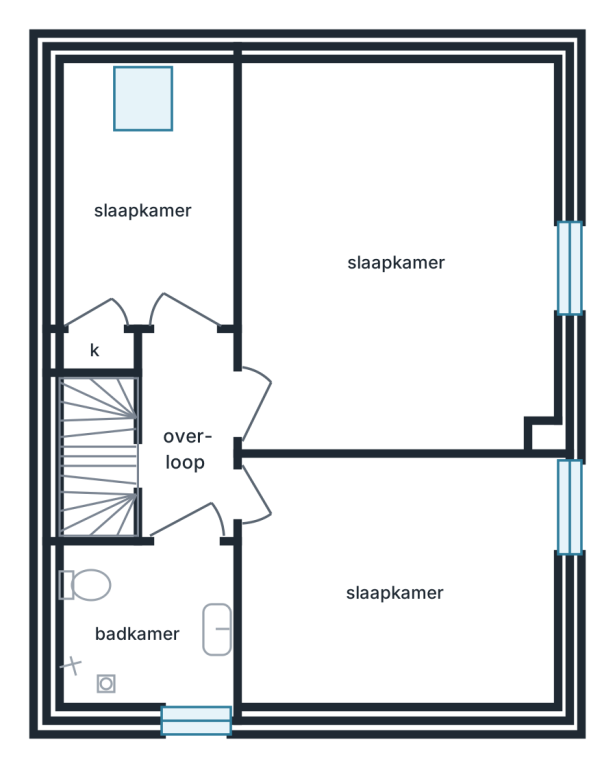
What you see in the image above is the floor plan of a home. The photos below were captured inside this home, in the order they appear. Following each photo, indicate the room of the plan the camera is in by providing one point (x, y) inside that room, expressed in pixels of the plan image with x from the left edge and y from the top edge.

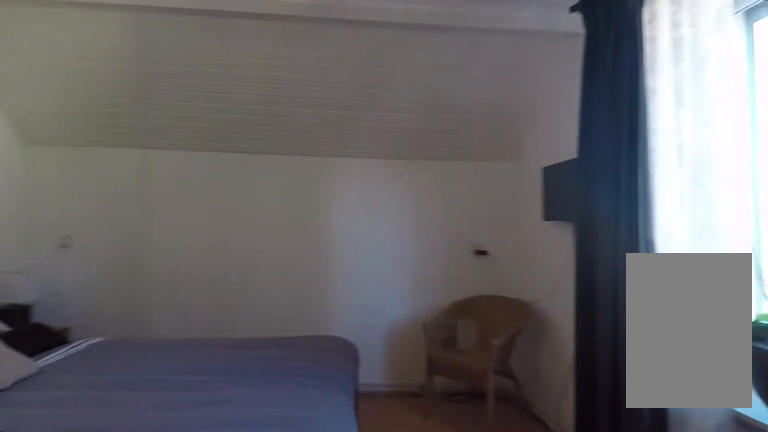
(400, 126)
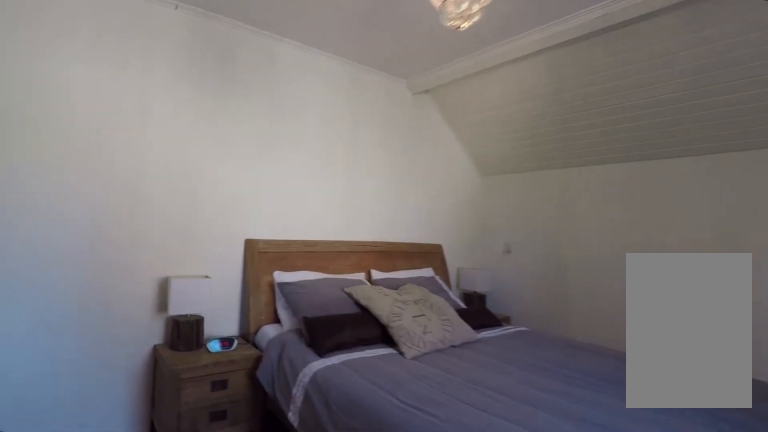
(400, 126)
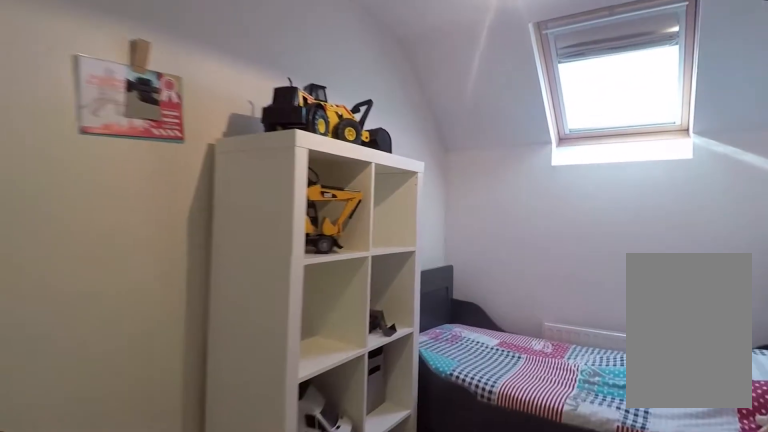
(136, 174)
